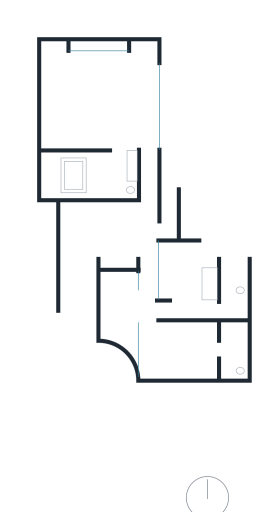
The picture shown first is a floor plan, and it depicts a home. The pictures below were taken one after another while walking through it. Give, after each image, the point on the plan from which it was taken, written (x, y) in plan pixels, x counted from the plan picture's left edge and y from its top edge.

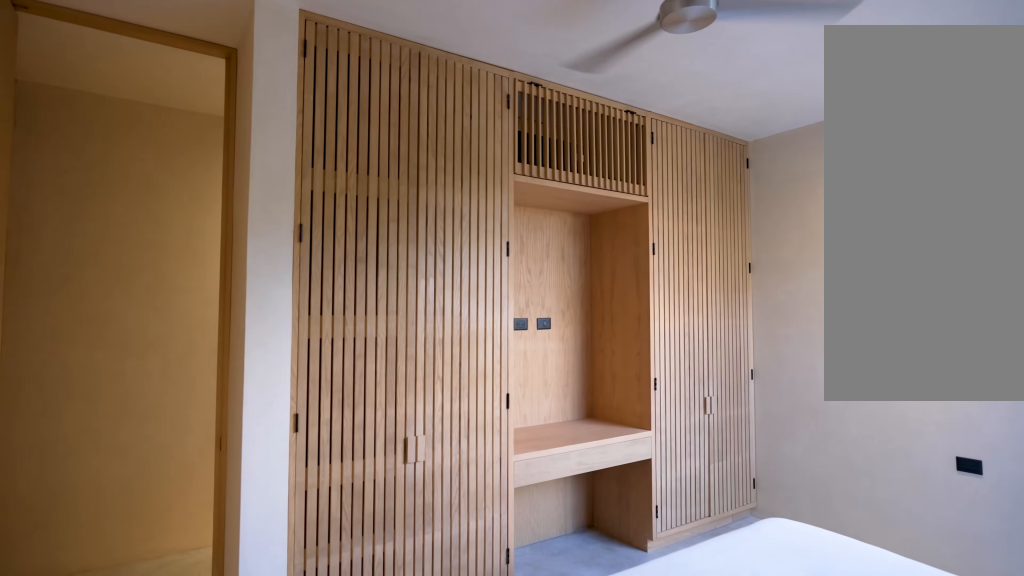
(148, 320)
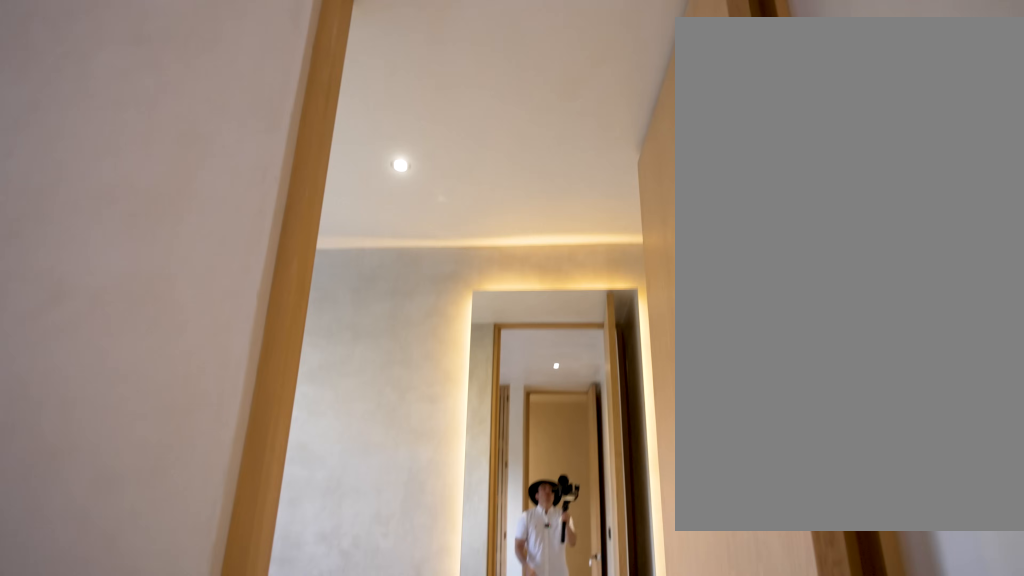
(213, 317)
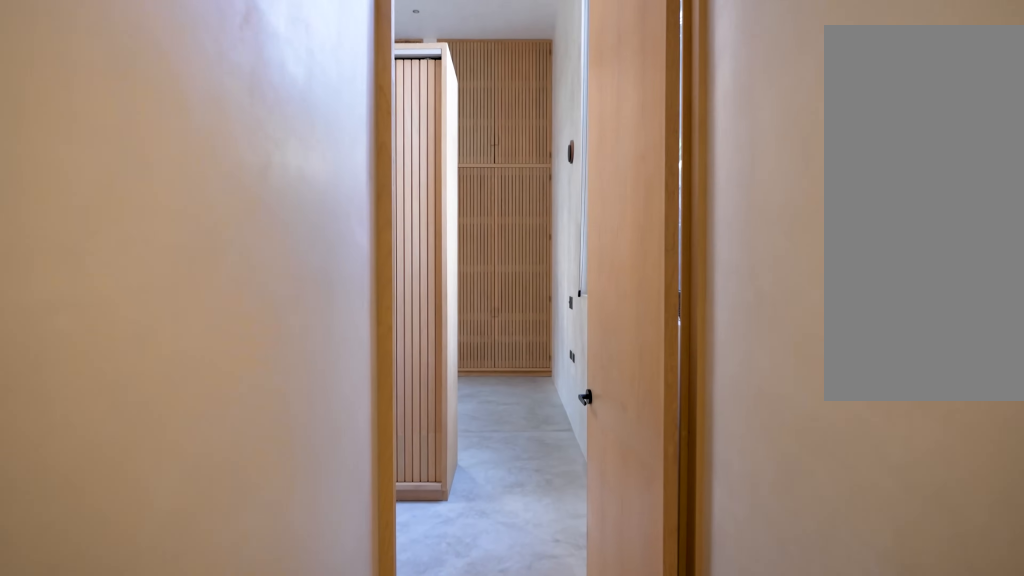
(147, 190)
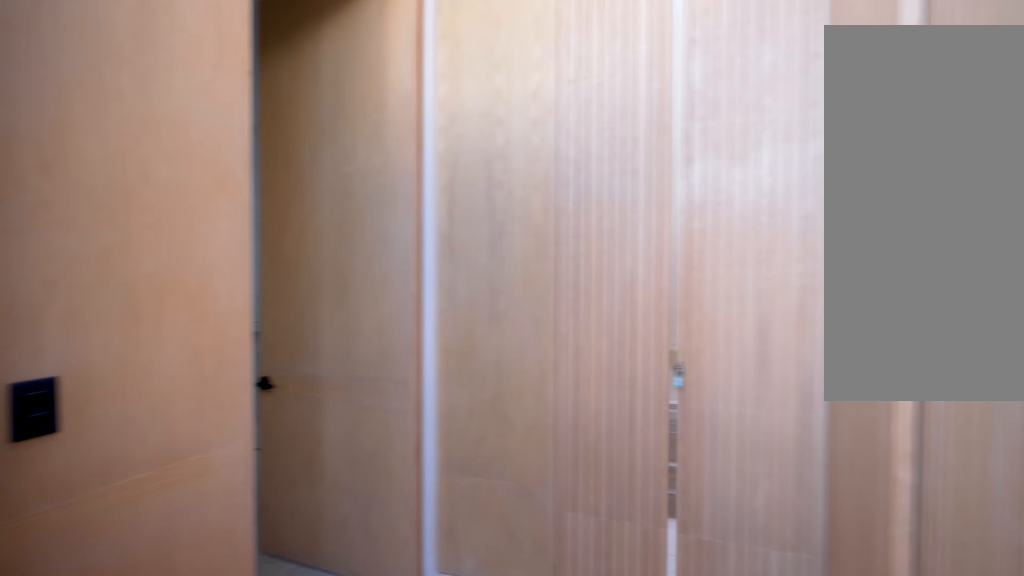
(146, 136)
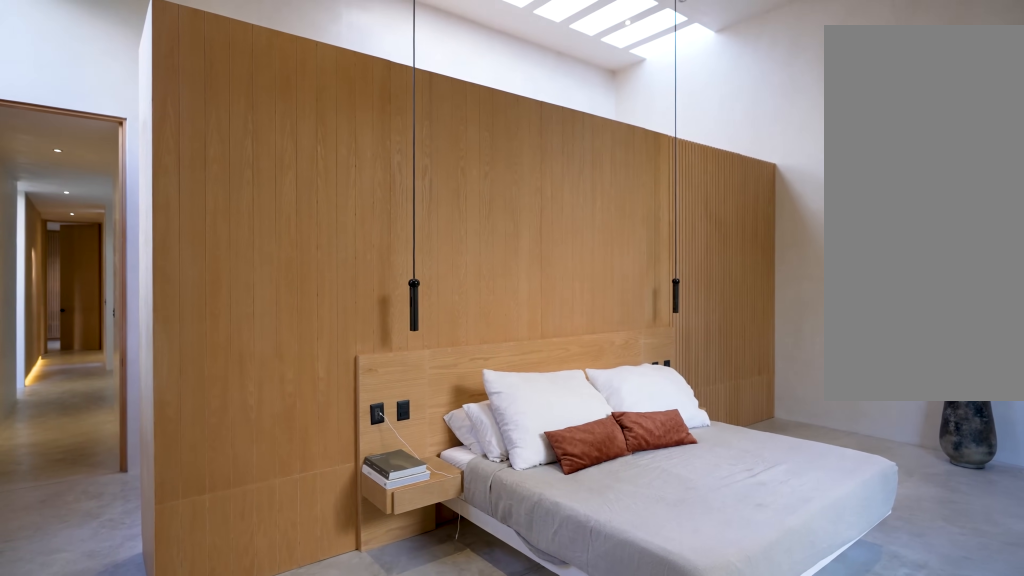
(143, 61)
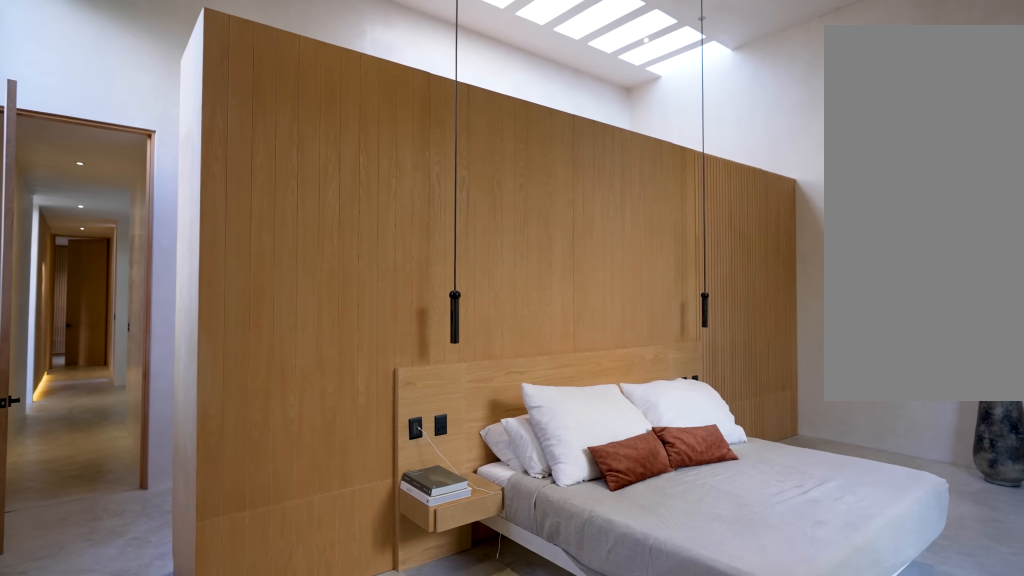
(145, 61)
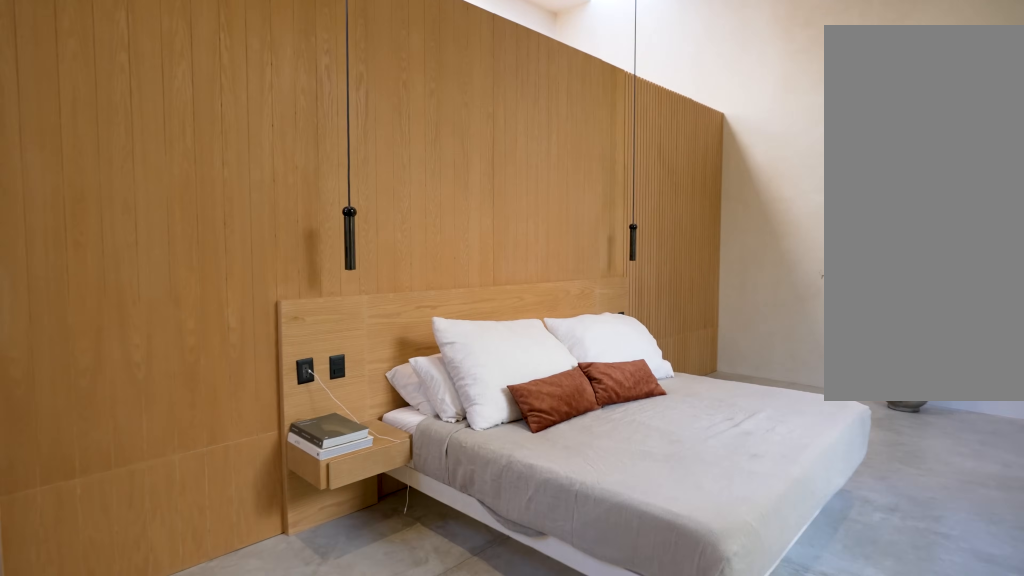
(147, 64)
